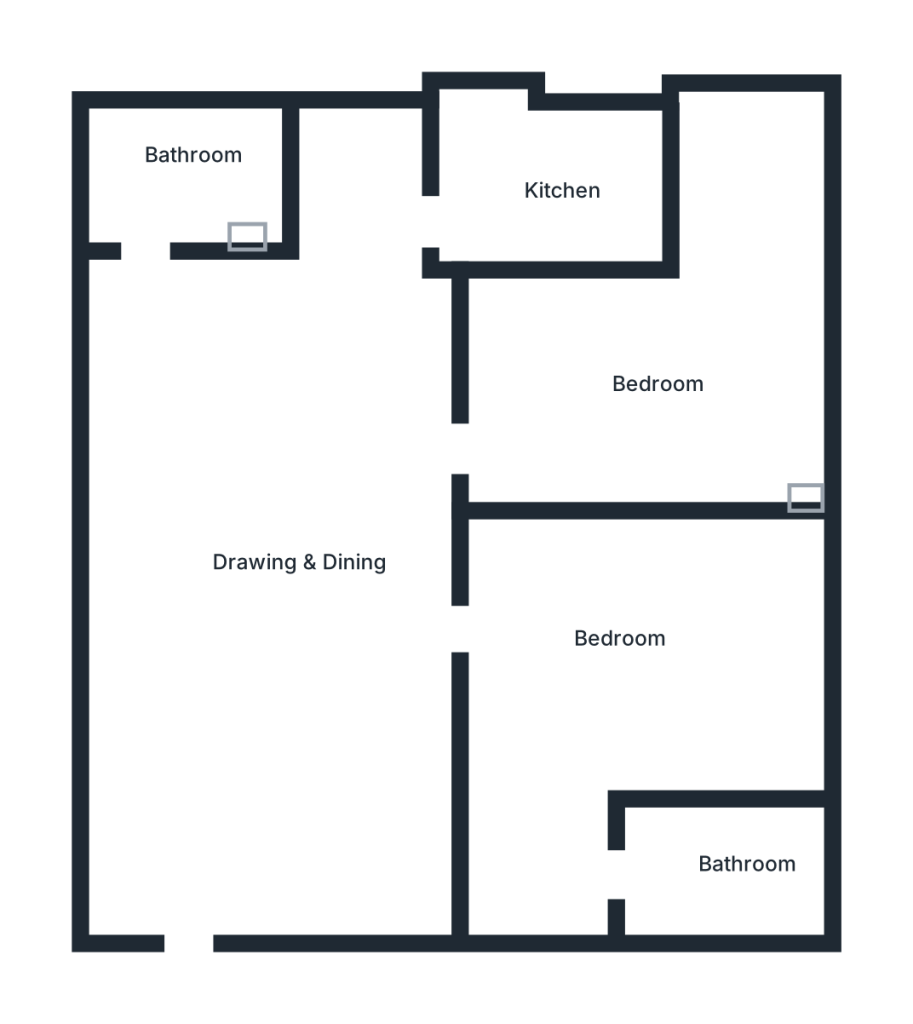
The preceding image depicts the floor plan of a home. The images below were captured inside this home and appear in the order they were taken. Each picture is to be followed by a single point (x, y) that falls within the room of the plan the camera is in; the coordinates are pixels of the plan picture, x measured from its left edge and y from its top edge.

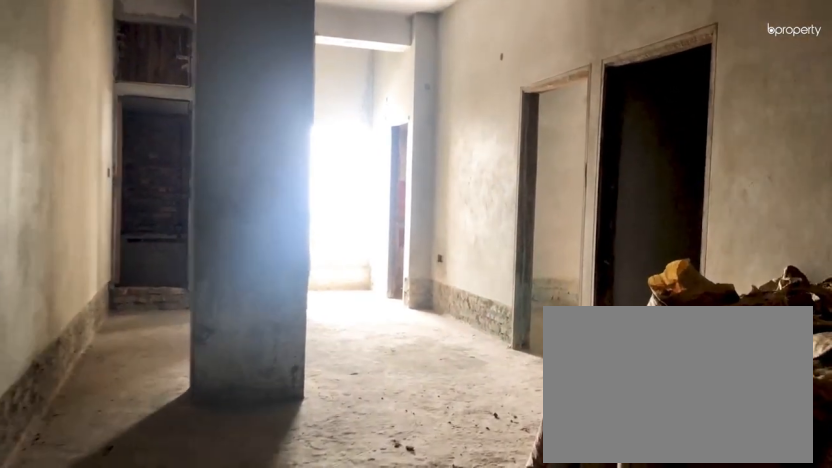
(182, 793)
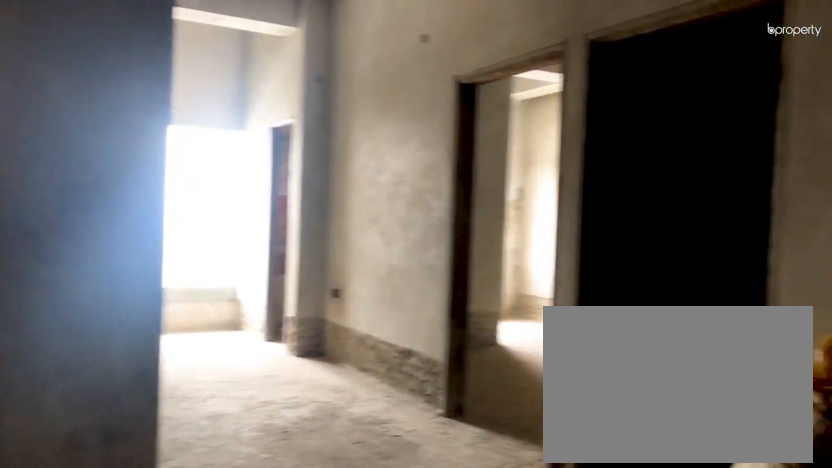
(215, 555)
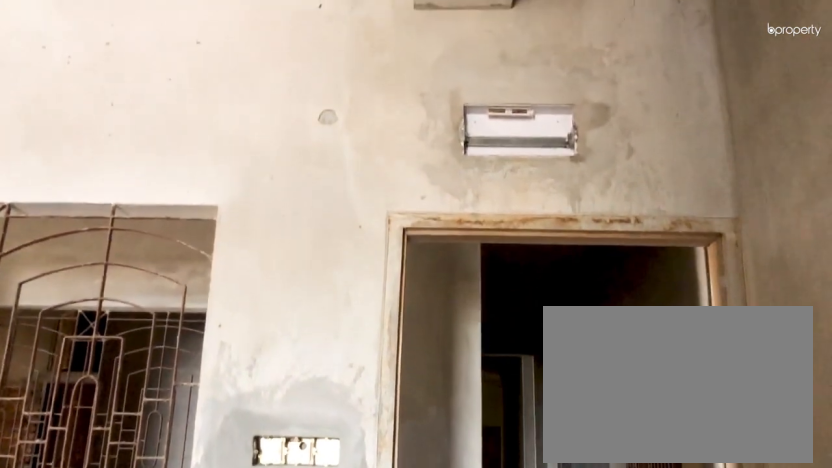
(216, 555)
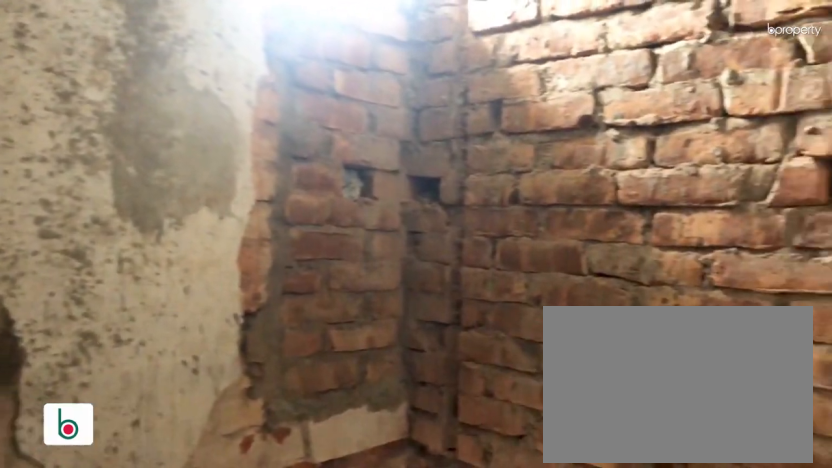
(174, 176)
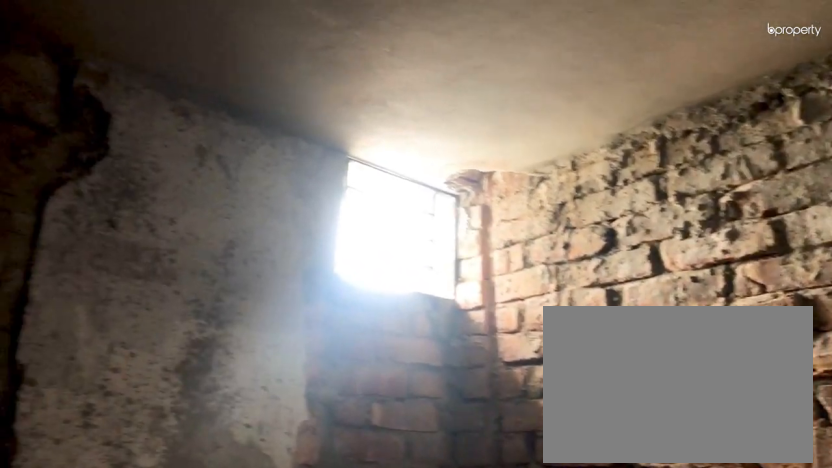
(174, 176)
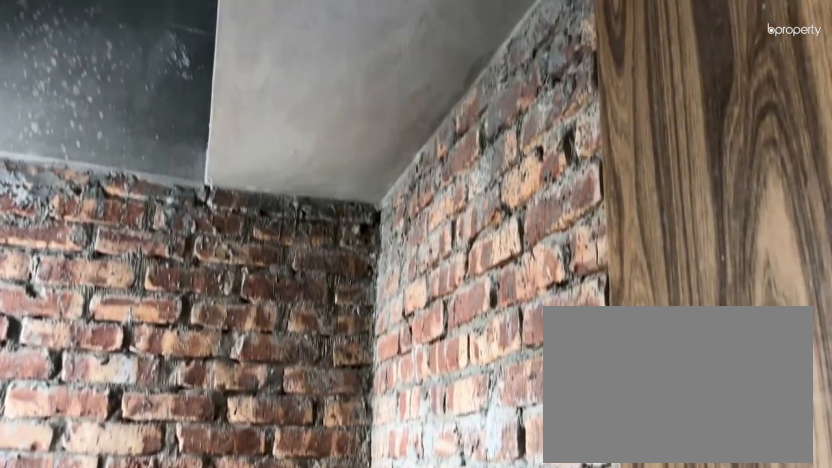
(551, 191)
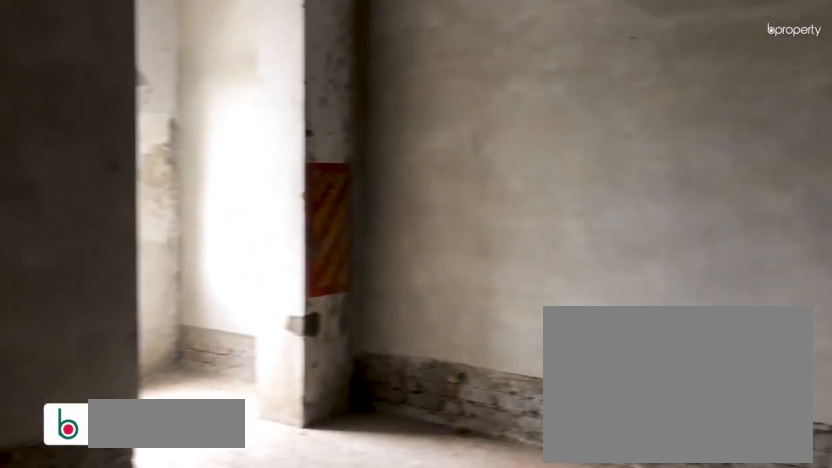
(677, 395)
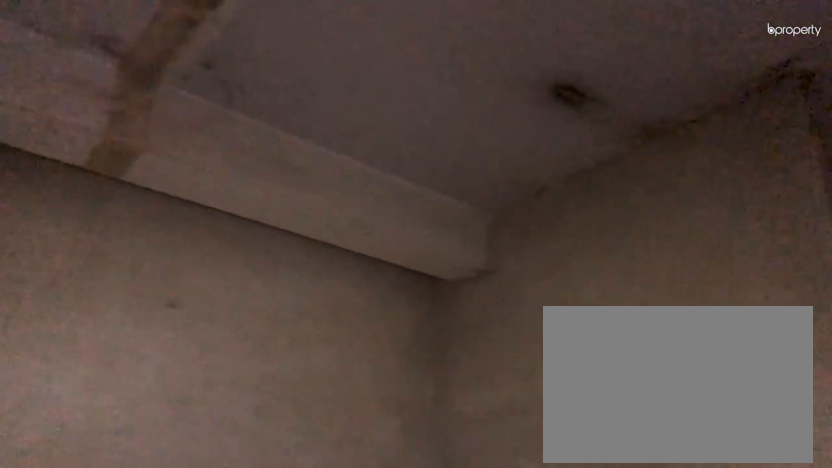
(601, 646)
